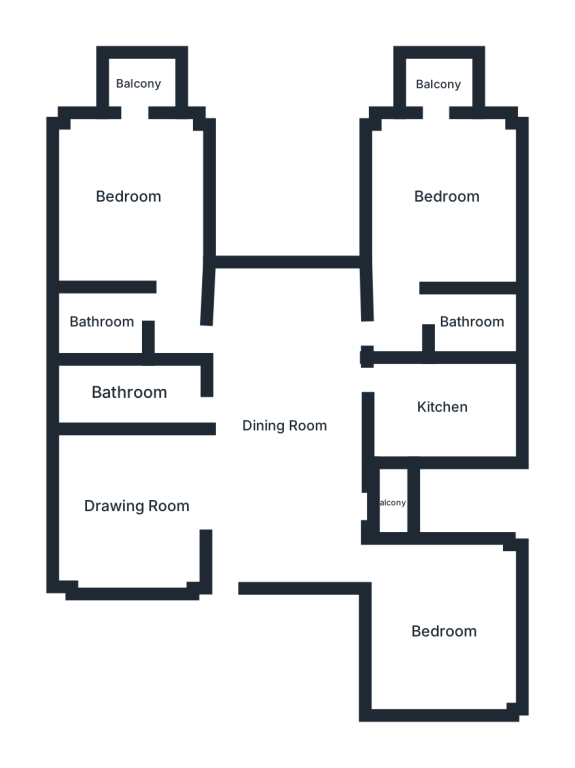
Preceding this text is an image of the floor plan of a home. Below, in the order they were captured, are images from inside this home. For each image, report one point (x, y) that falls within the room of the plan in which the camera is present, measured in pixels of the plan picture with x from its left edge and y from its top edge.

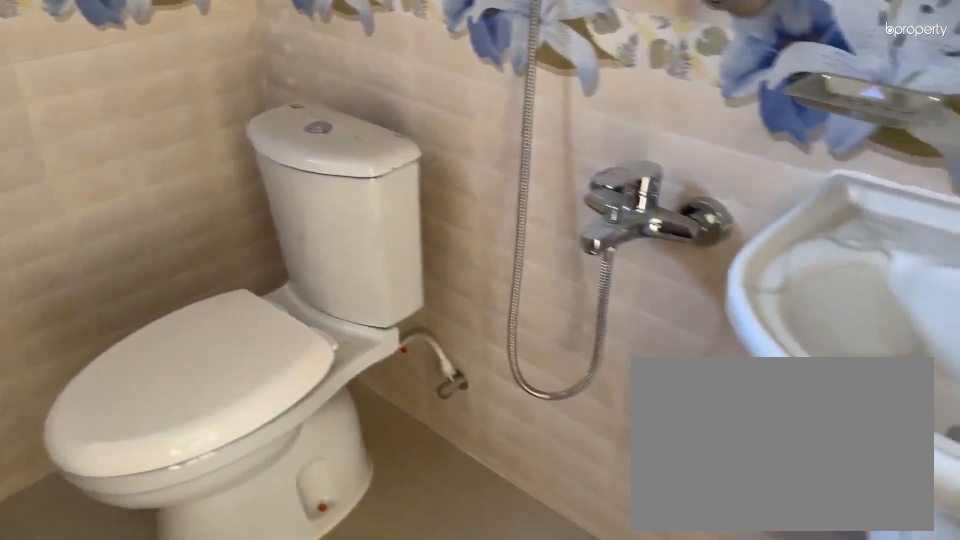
(472, 324)
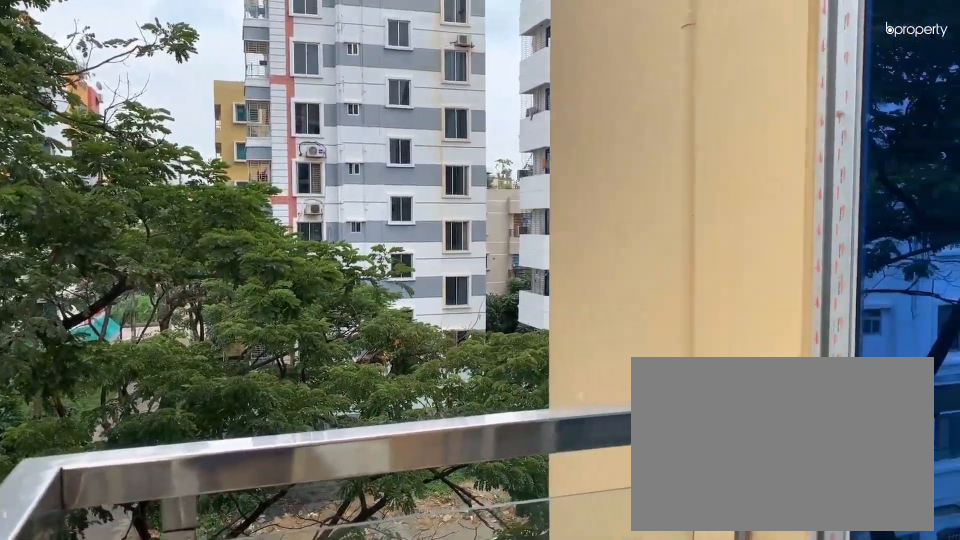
(438, 82)
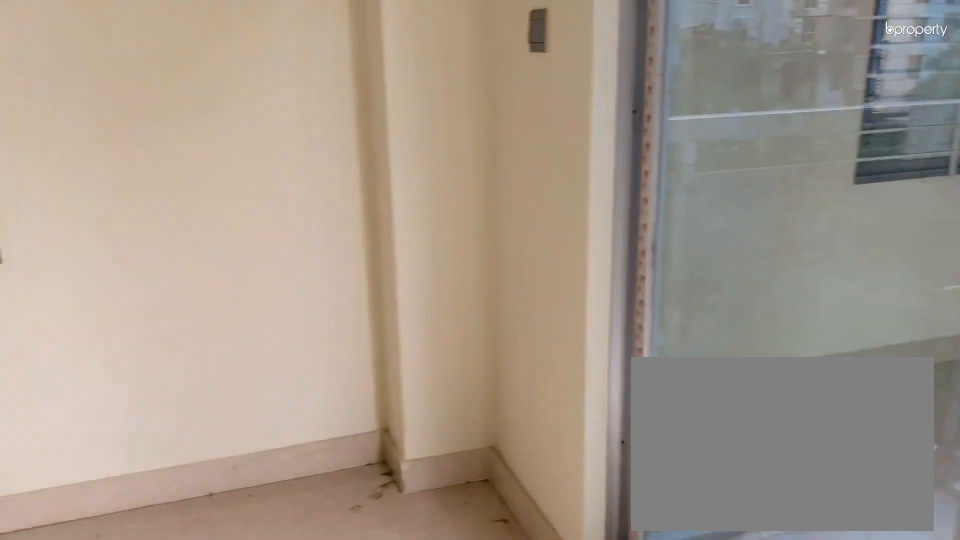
(130, 197)
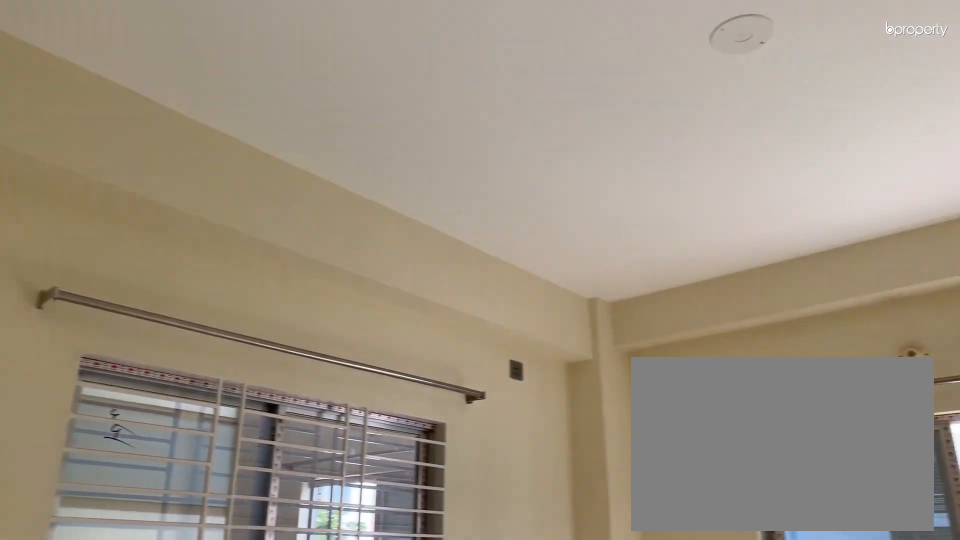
(130, 197)
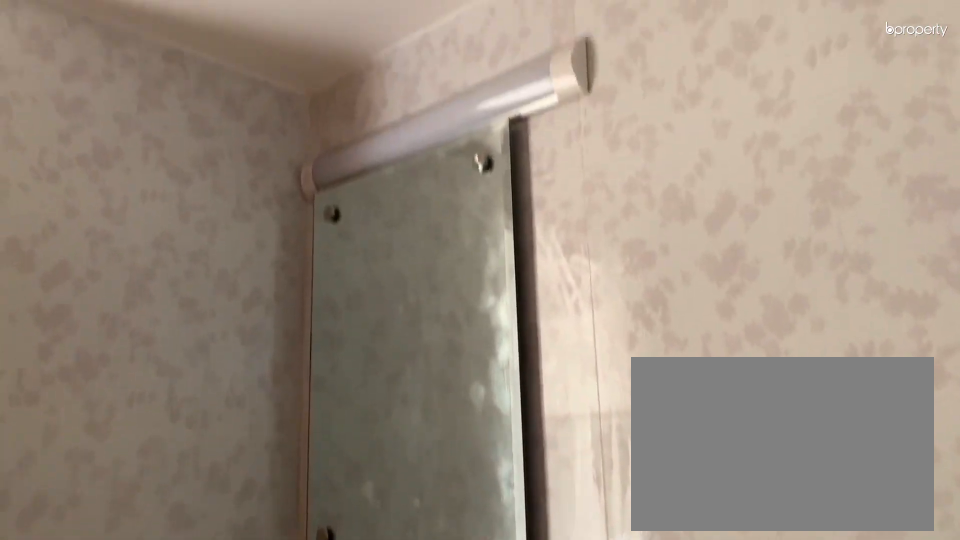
(102, 317)
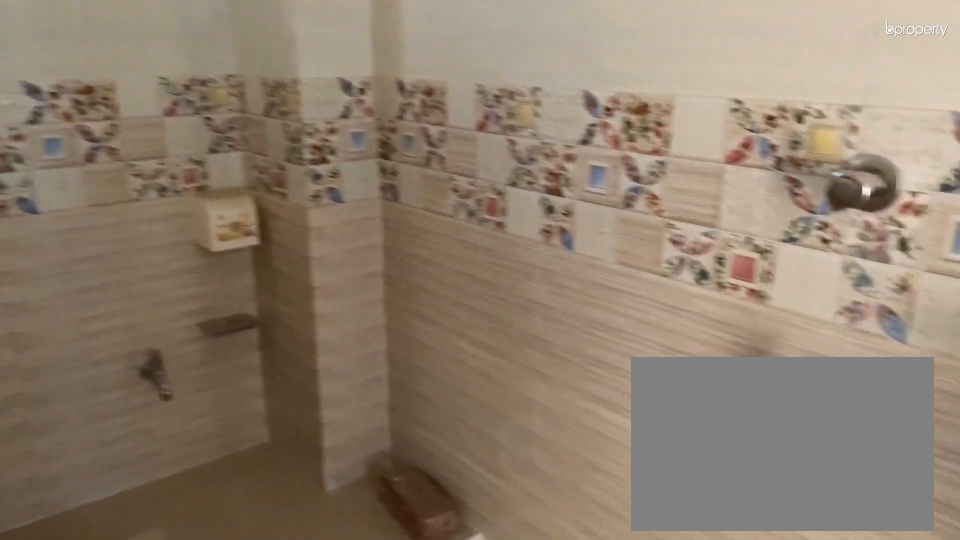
(130, 393)
